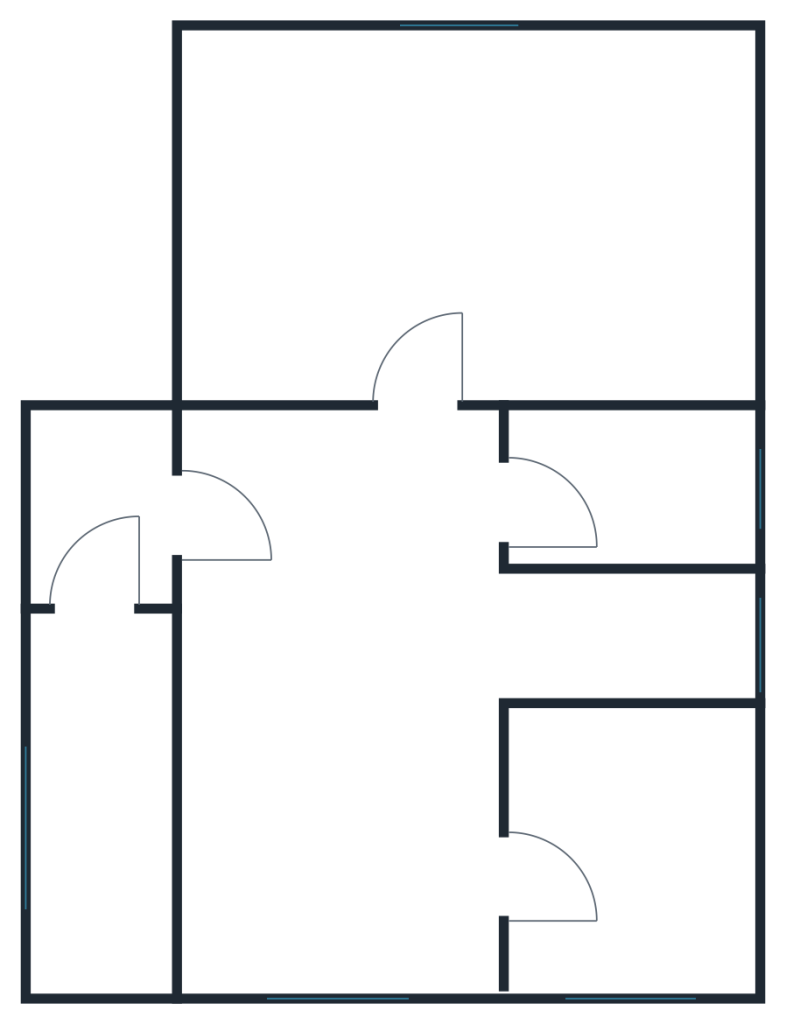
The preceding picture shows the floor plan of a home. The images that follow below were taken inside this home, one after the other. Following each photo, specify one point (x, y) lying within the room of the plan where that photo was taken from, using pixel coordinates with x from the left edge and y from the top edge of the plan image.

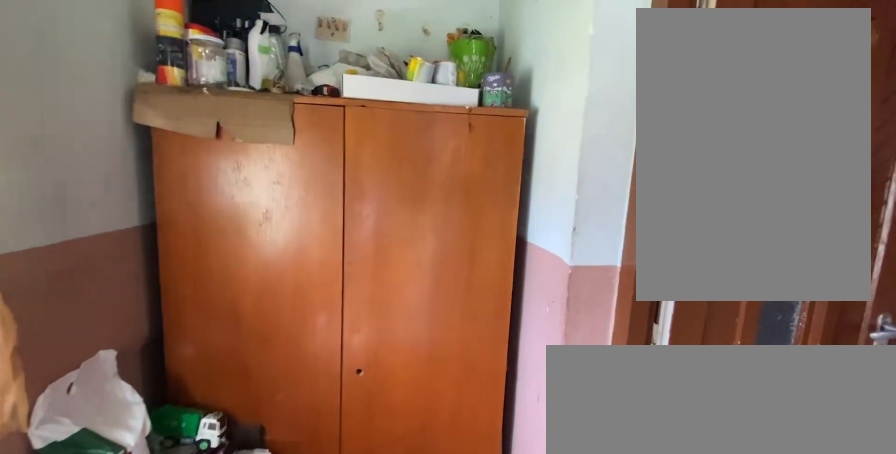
(108, 516)
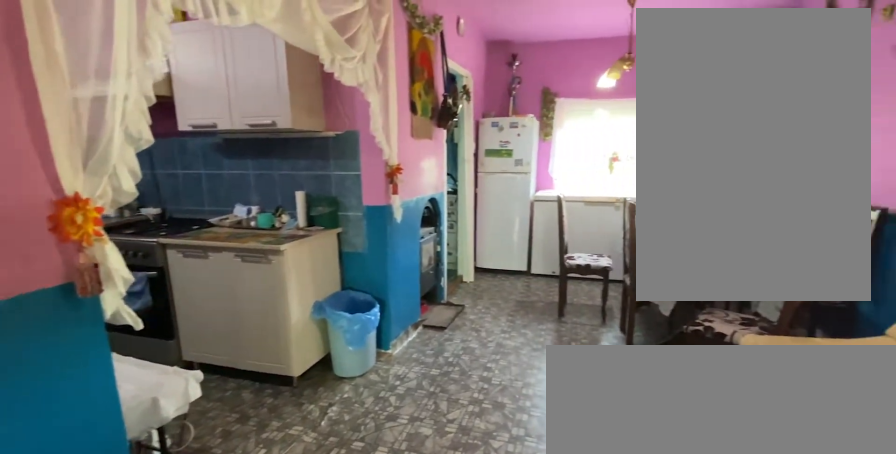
(349, 732)
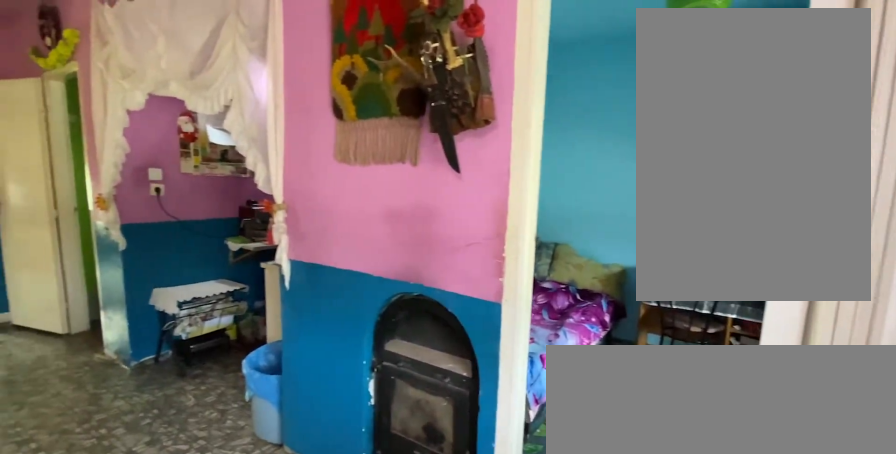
(349, 732)
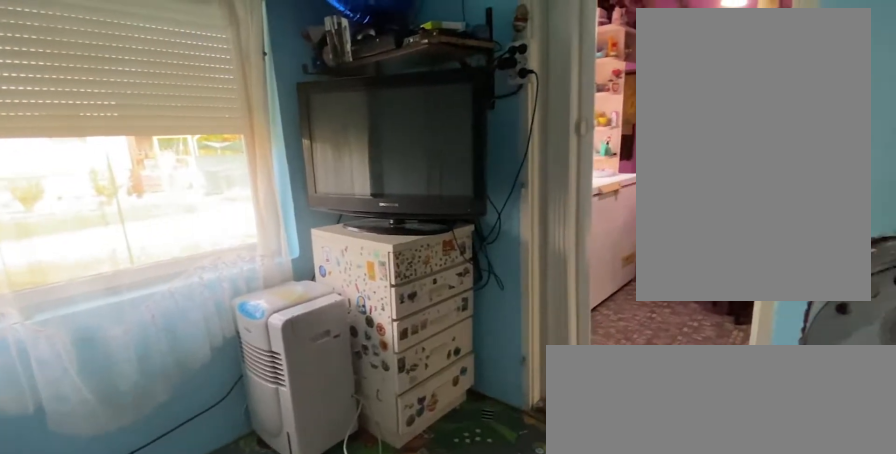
(628, 858)
